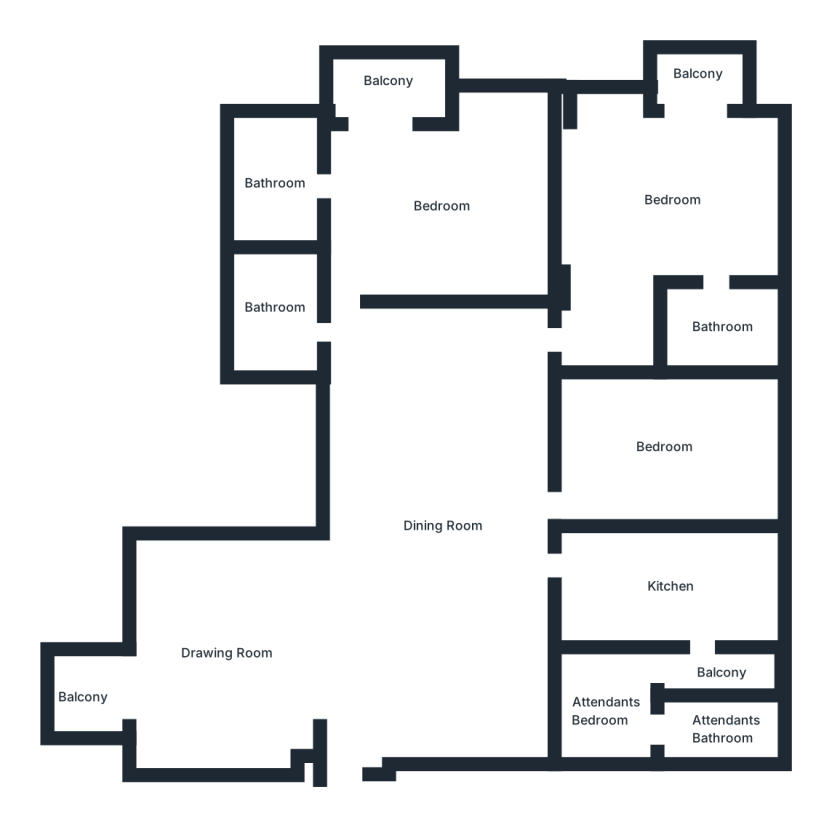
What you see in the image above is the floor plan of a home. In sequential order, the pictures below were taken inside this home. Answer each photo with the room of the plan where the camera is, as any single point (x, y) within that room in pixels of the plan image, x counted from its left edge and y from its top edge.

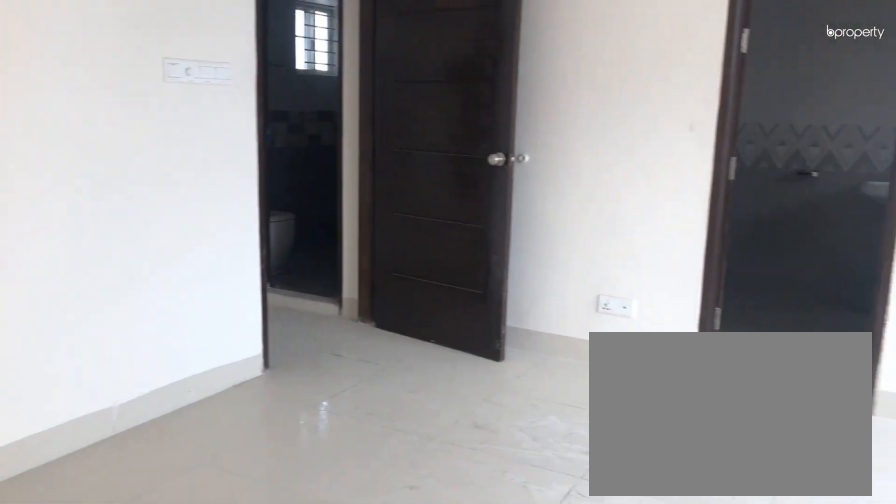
(443, 206)
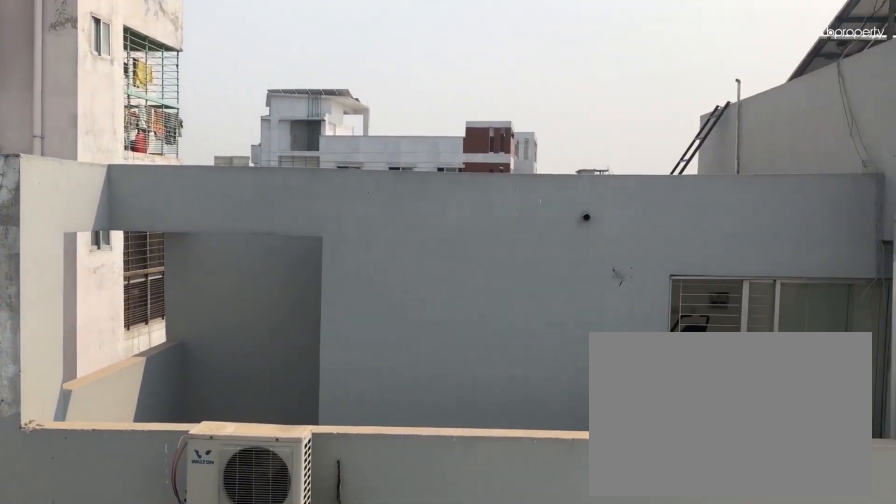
(386, 82)
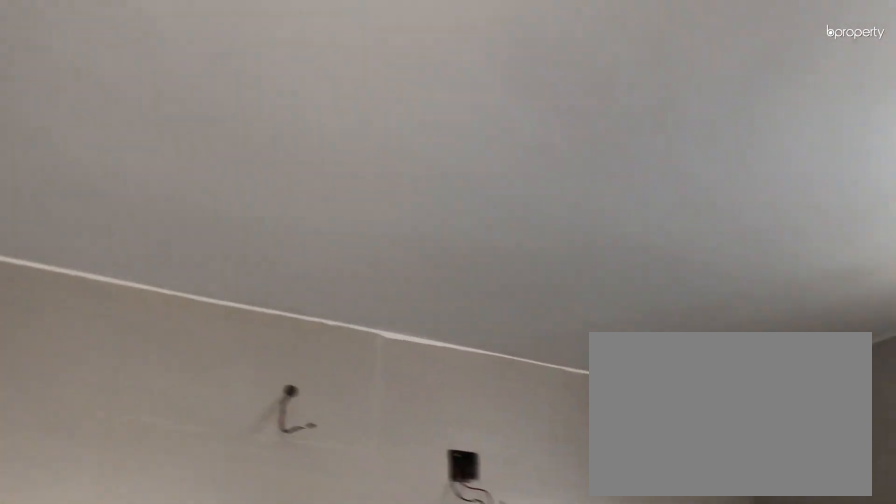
(268, 184)
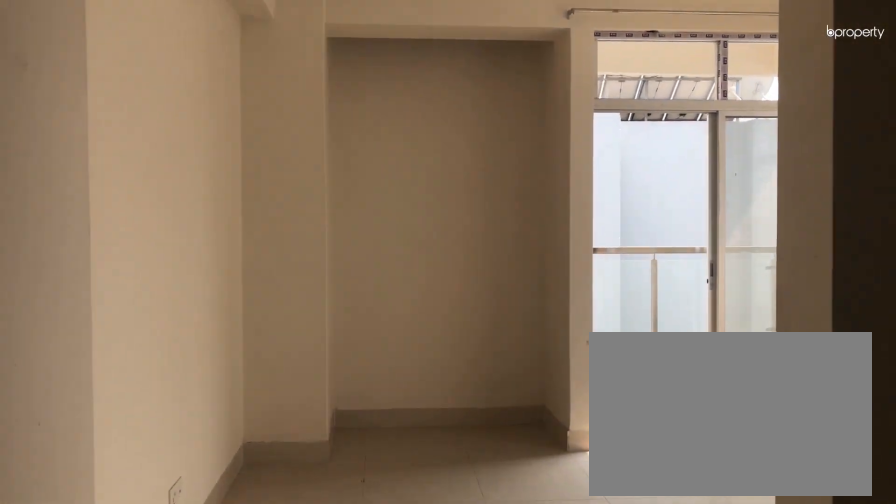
(671, 200)
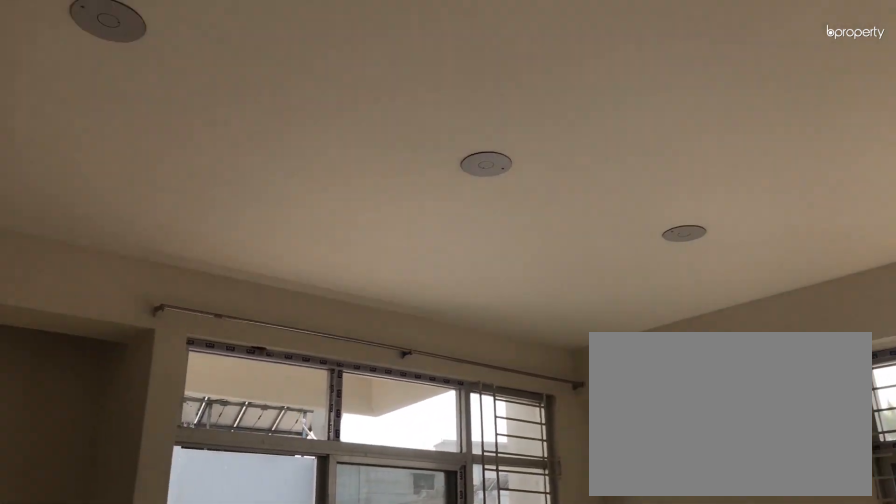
(671, 200)
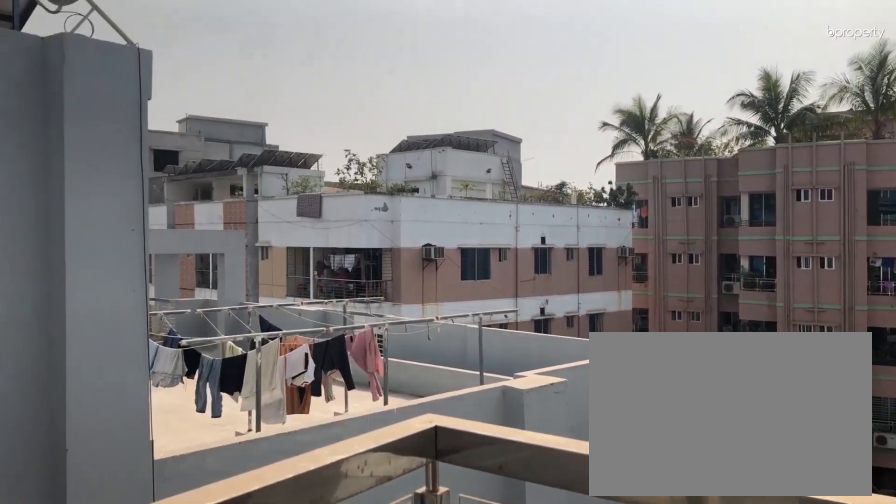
(698, 73)
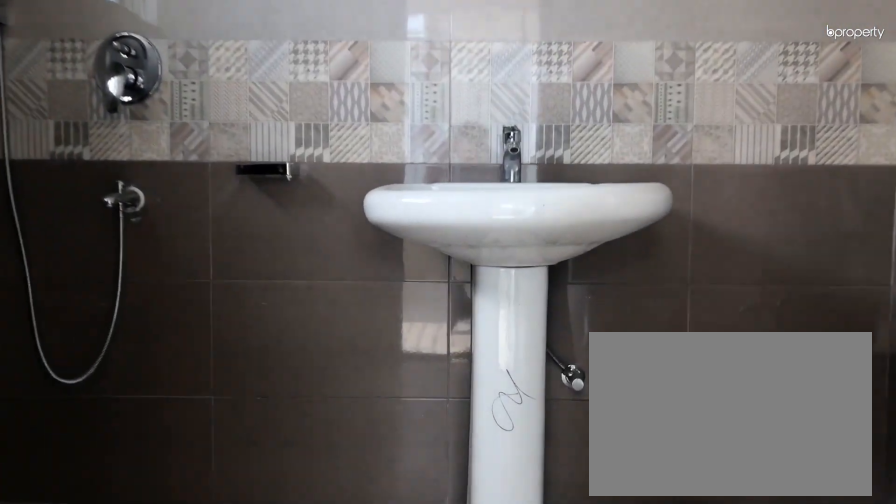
(722, 329)
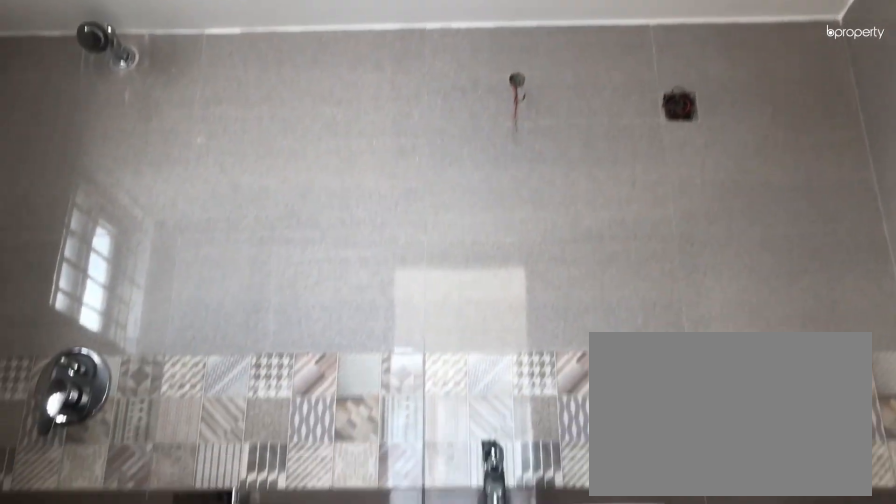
(722, 329)
